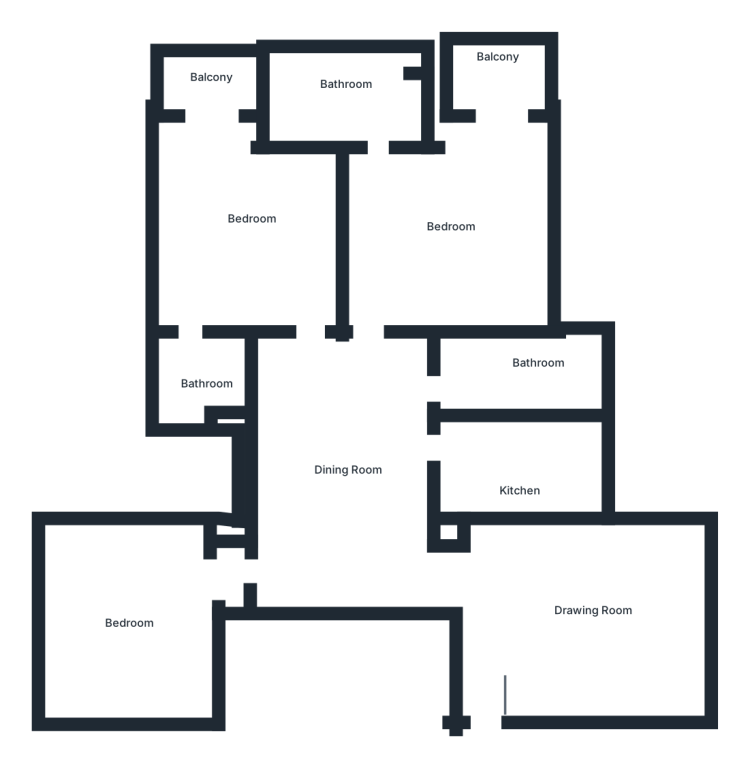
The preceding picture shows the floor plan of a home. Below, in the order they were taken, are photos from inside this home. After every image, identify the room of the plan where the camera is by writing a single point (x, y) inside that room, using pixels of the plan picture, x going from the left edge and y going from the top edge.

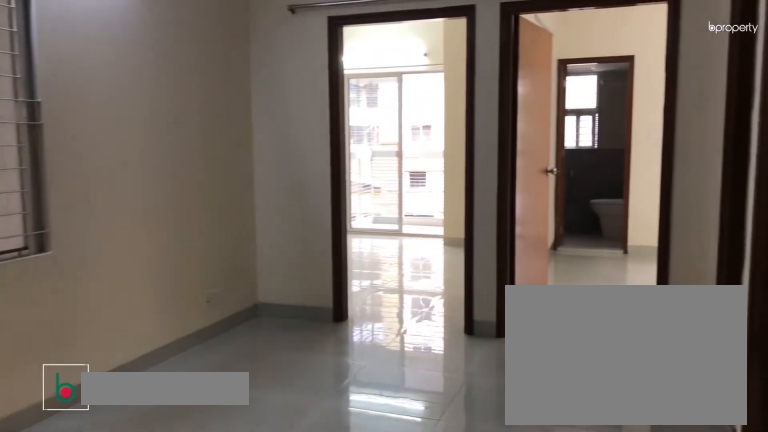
(343, 443)
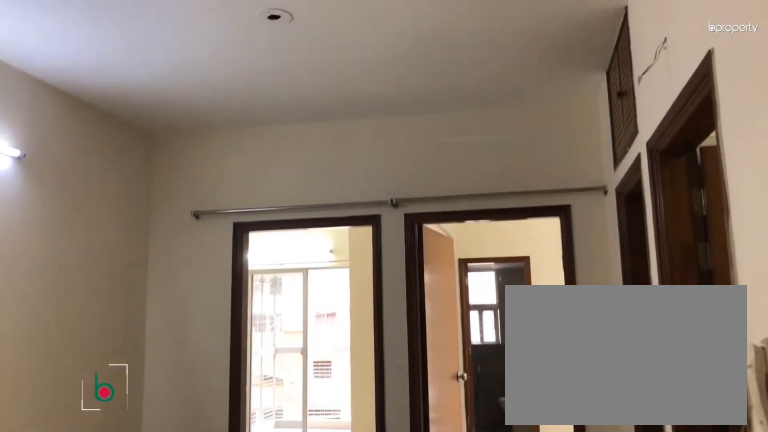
(343, 443)
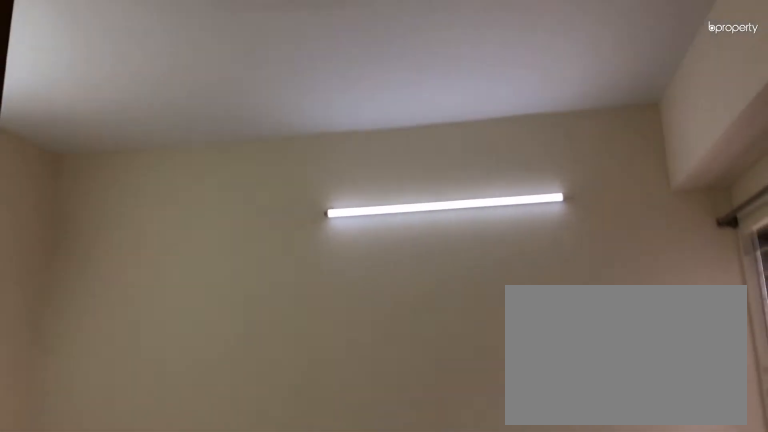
(127, 625)
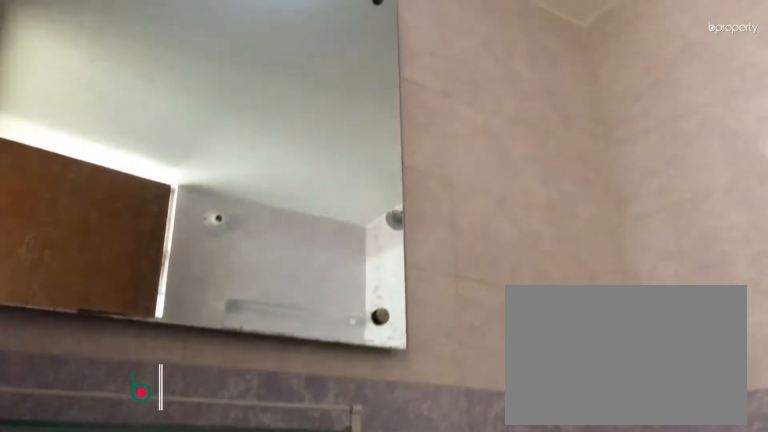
(202, 373)
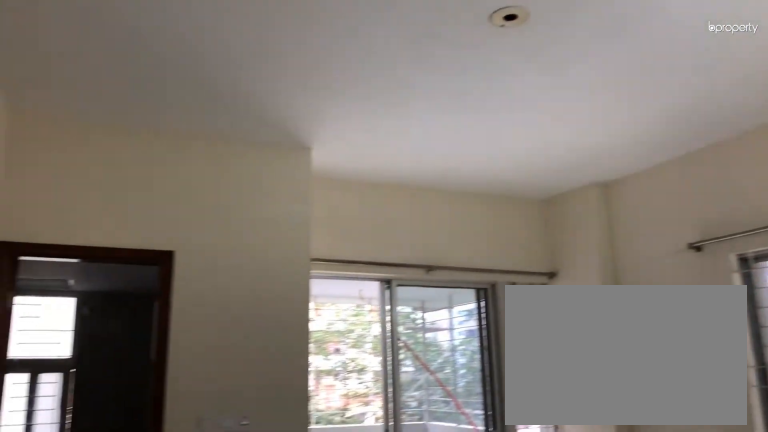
(450, 211)
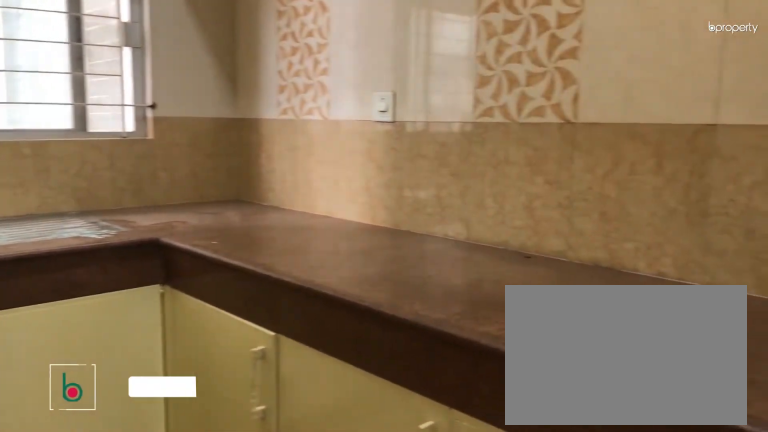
(515, 470)
